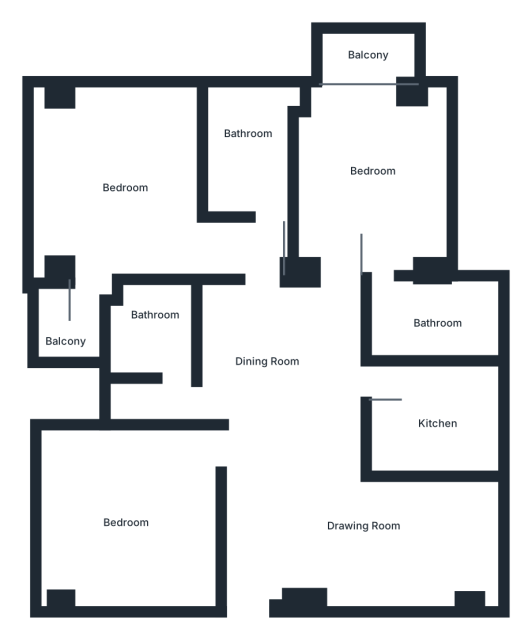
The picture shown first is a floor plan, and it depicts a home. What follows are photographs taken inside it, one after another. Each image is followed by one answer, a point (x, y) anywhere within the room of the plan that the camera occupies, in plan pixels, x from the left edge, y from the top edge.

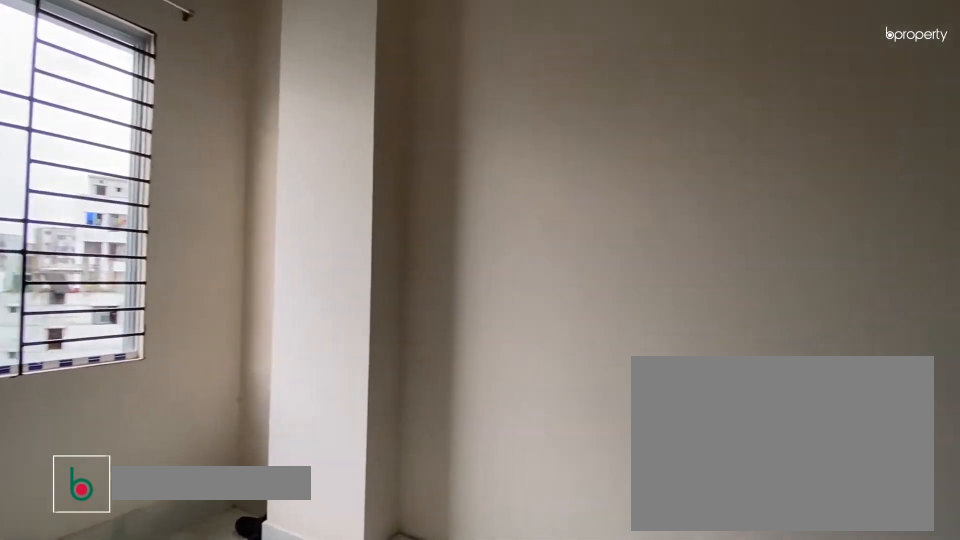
(383, 544)
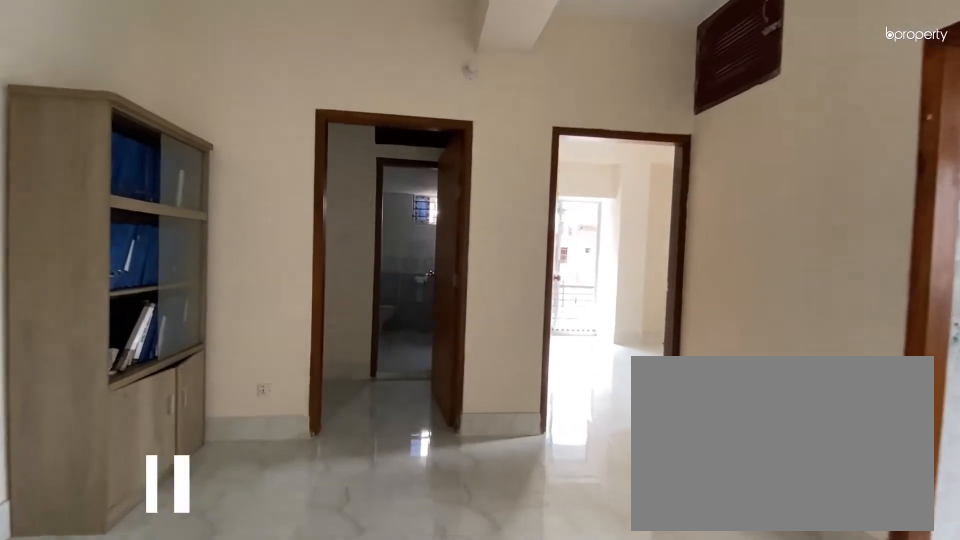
(287, 366)
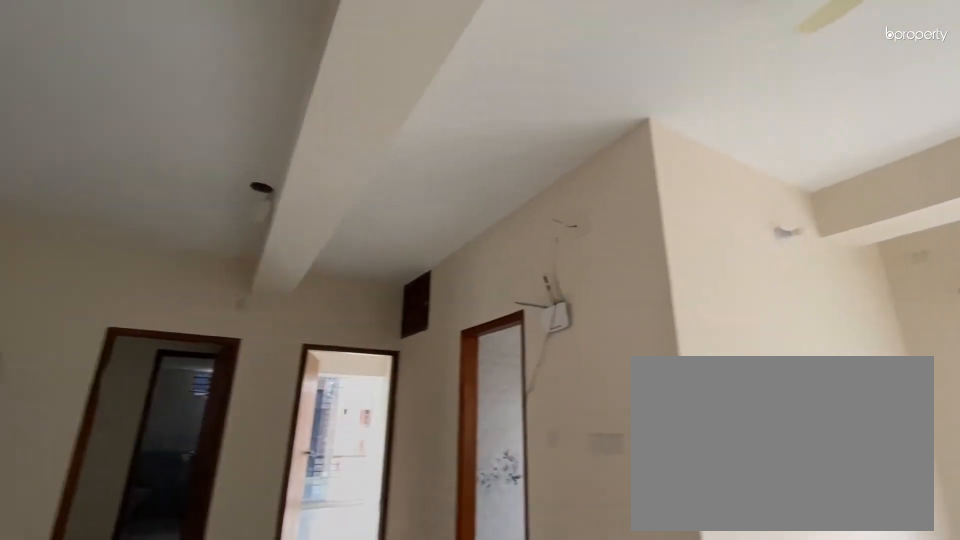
(287, 366)
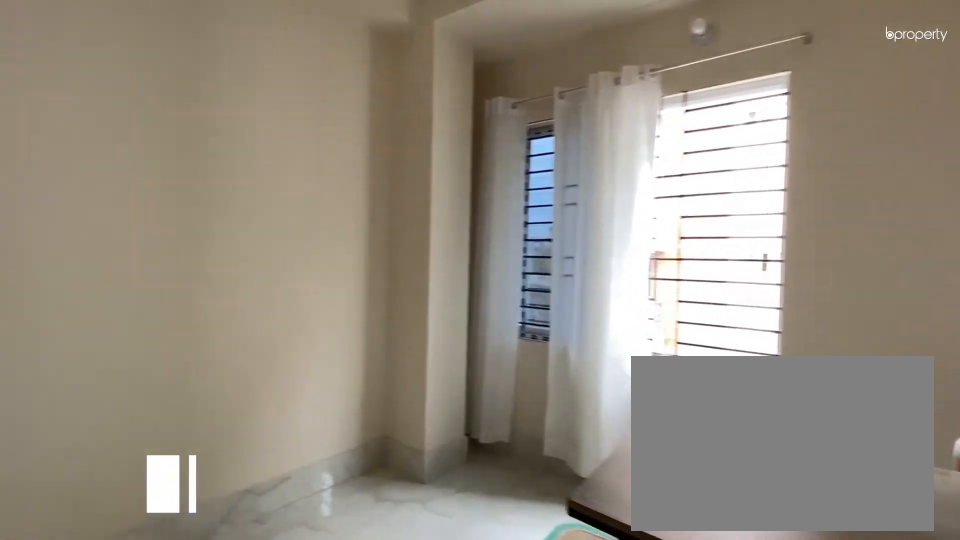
(133, 516)
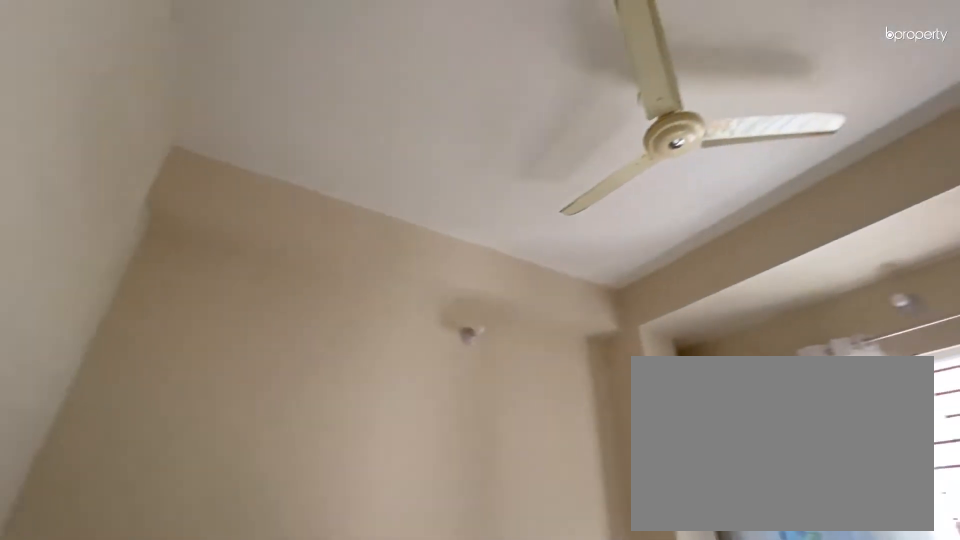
(133, 516)
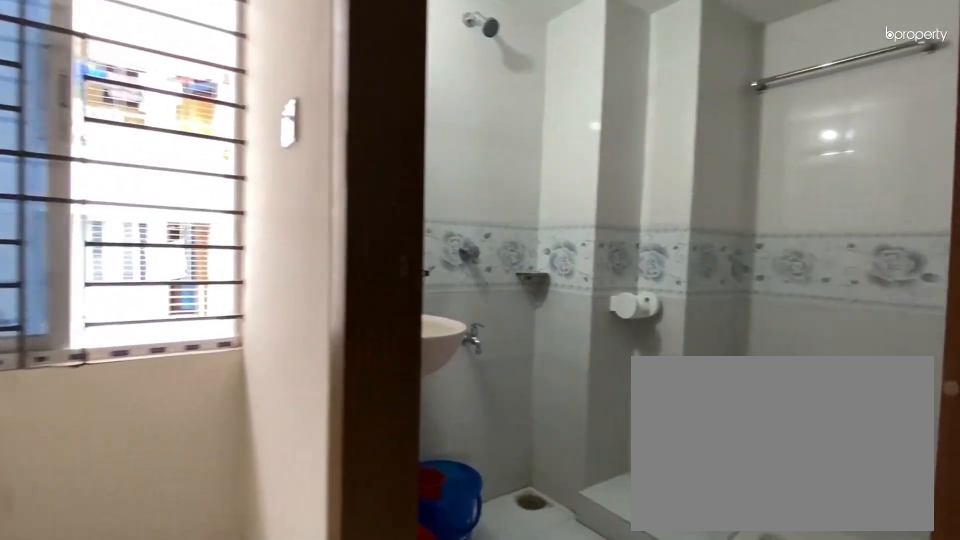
(155, 325)
